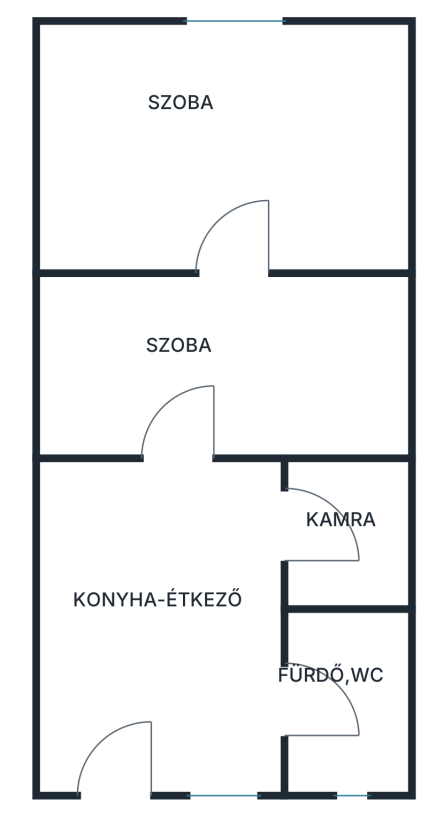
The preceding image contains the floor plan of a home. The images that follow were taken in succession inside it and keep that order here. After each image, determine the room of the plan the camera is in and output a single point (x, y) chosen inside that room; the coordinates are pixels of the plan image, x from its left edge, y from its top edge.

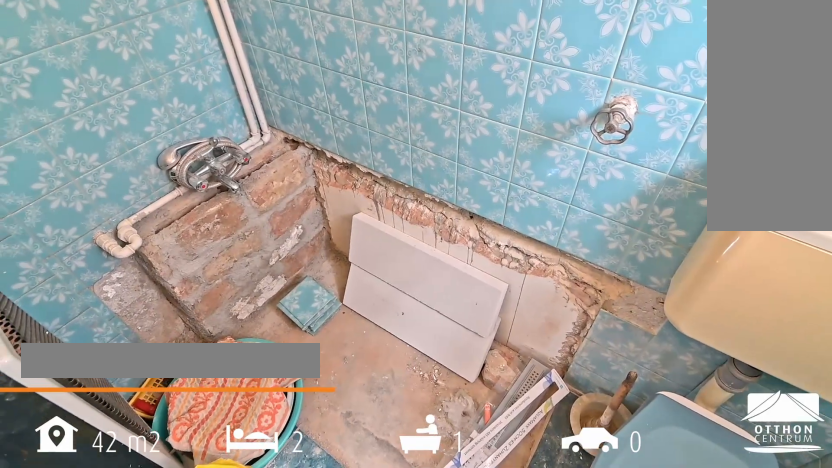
(349, 694)
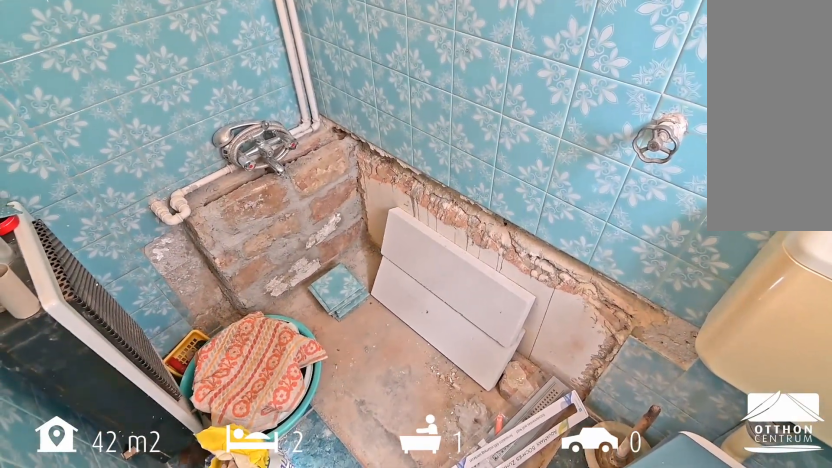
(349, 693)
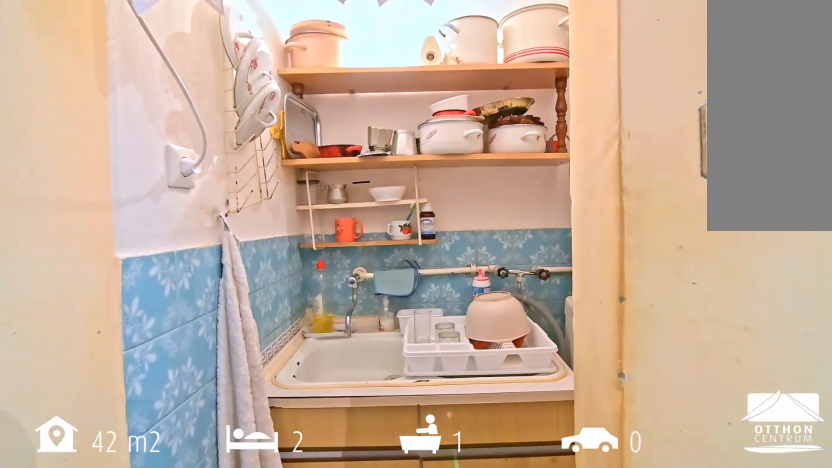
(354, 532)
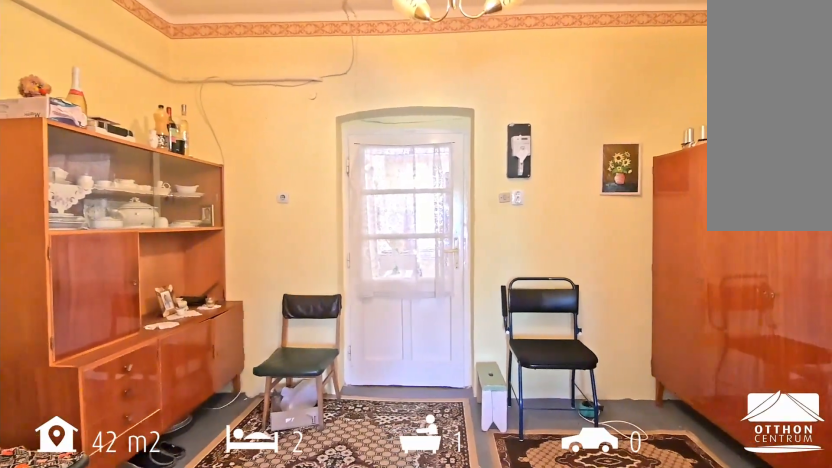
(215, 371)
